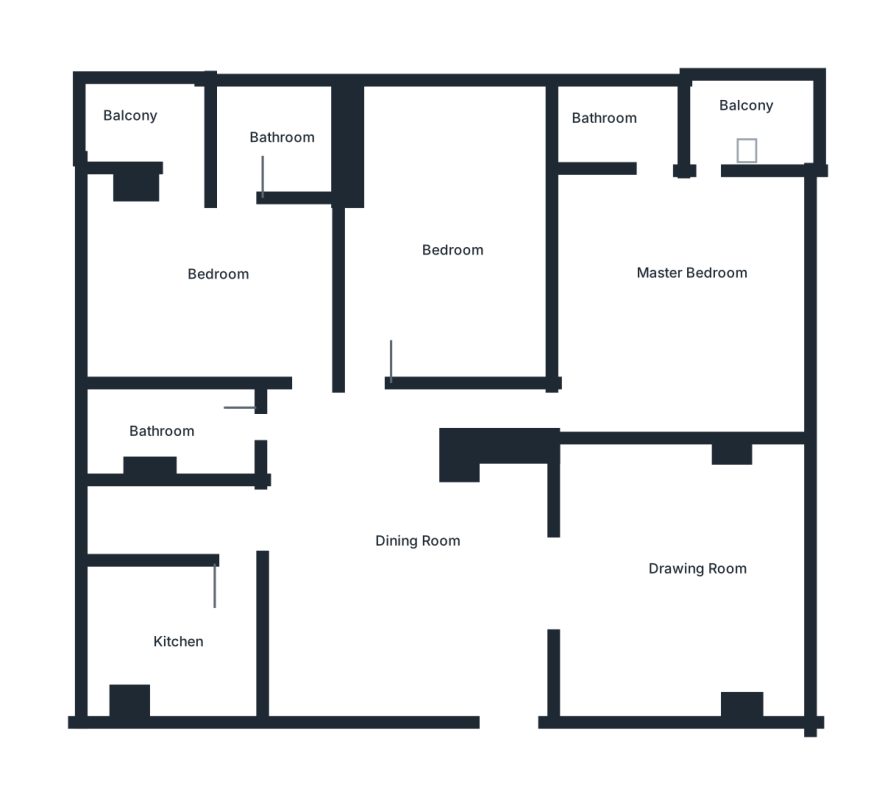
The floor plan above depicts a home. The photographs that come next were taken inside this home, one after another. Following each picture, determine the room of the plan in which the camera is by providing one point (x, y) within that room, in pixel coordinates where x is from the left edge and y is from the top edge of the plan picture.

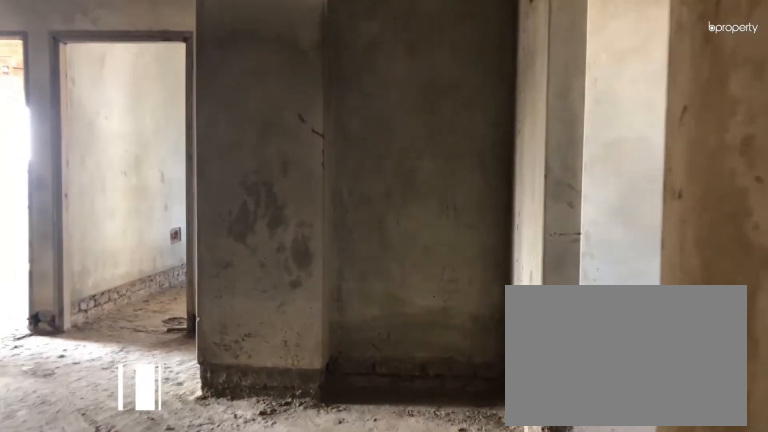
(502, 692)
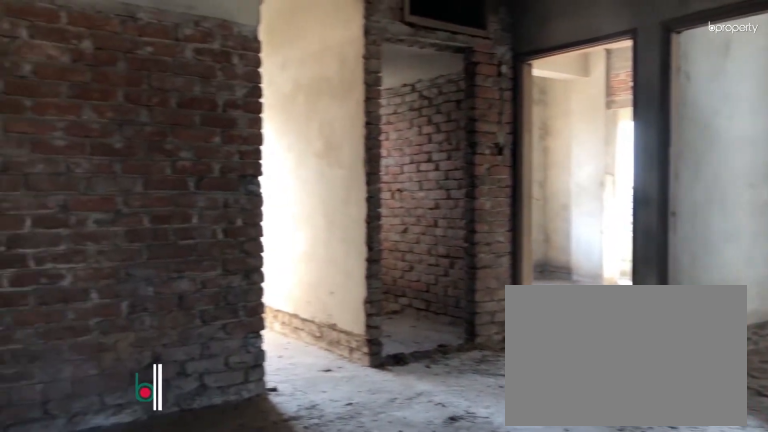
(418, 530)
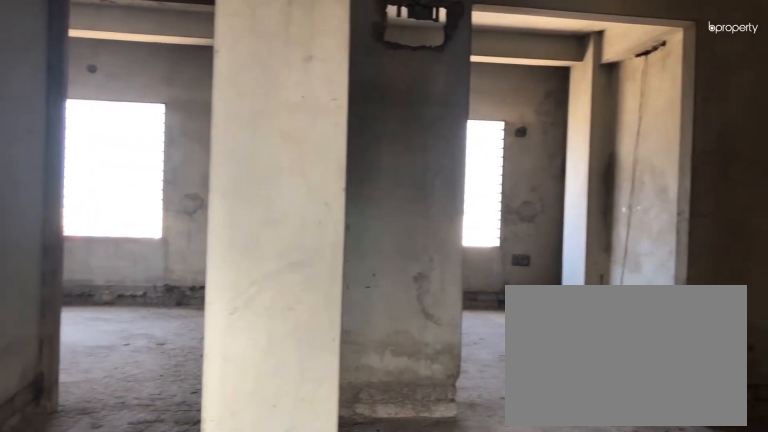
(418, 530)
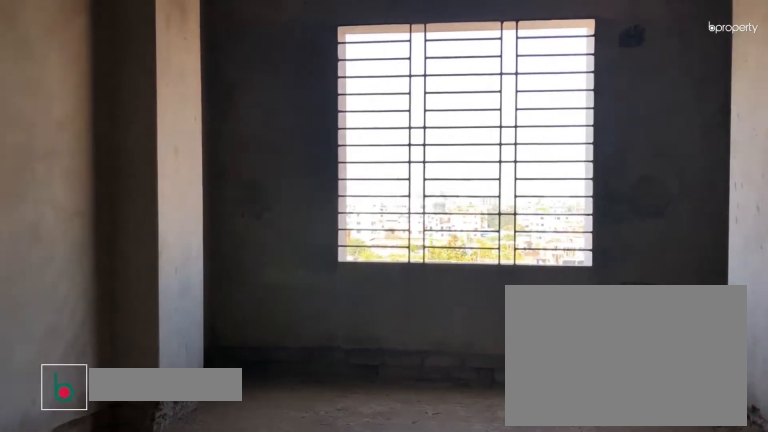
(695, 581)
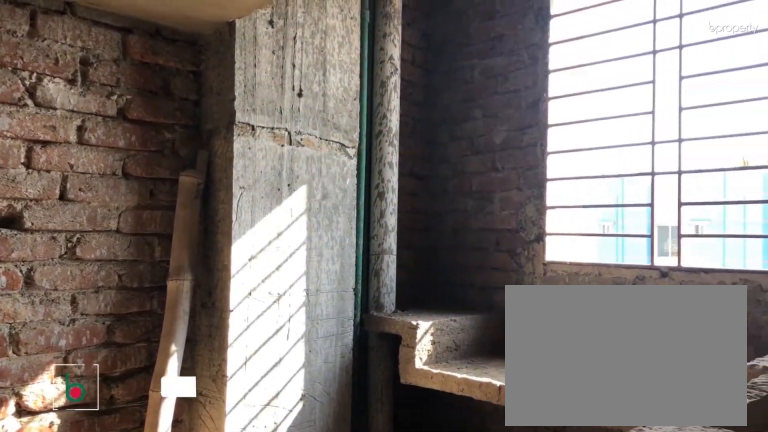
(165, 646)
